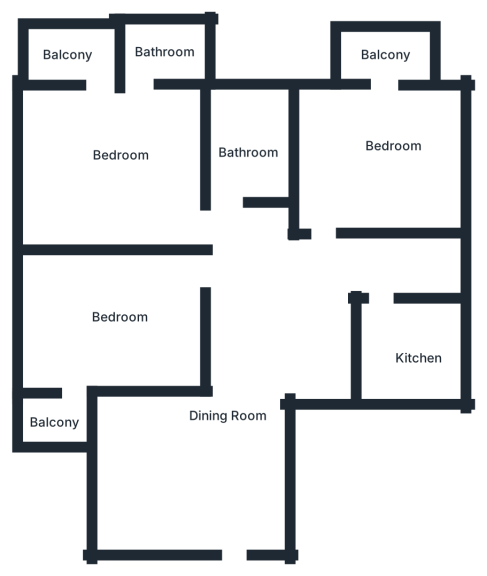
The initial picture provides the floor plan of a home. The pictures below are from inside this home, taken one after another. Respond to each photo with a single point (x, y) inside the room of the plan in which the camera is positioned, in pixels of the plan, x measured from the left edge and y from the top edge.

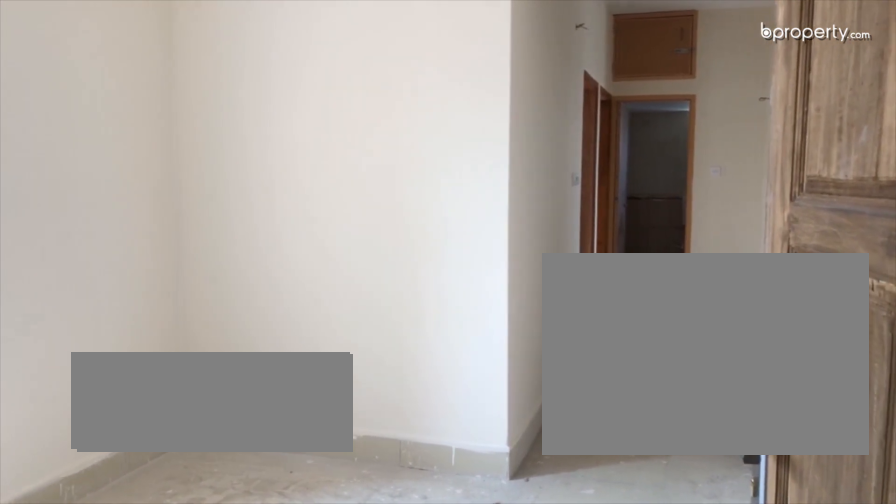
(231, 474)
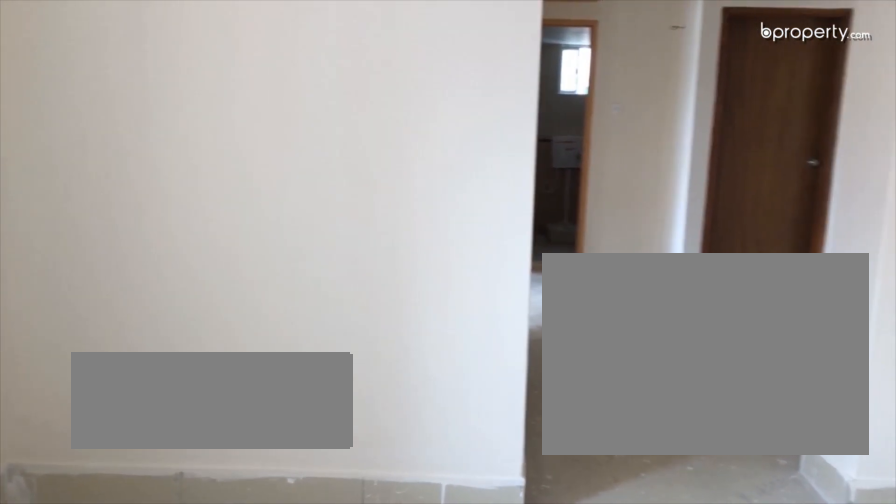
(231, 474)
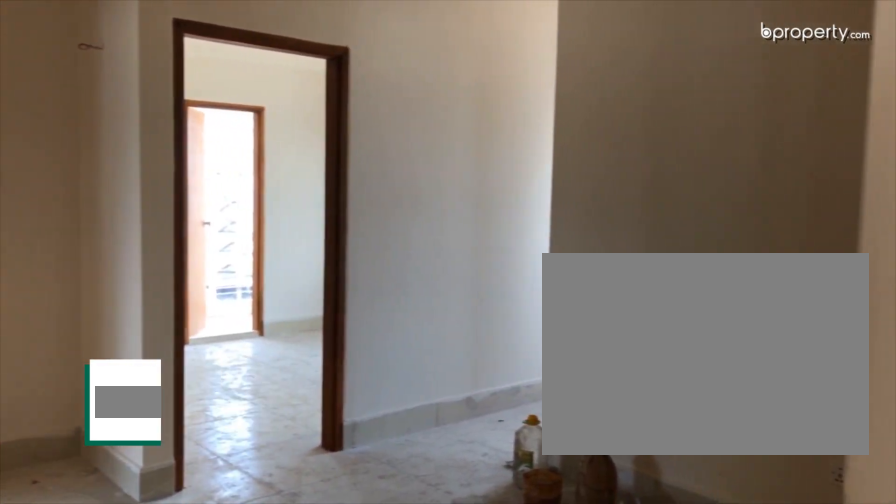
(271, 329)
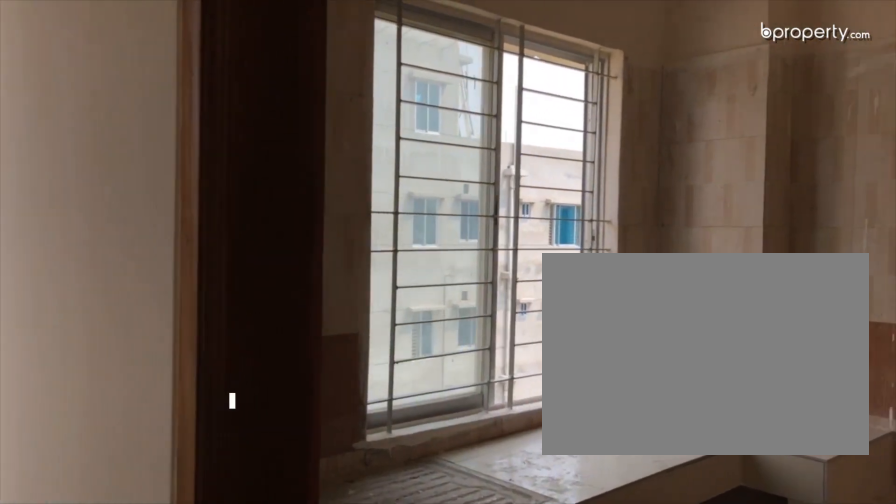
(408, 348)
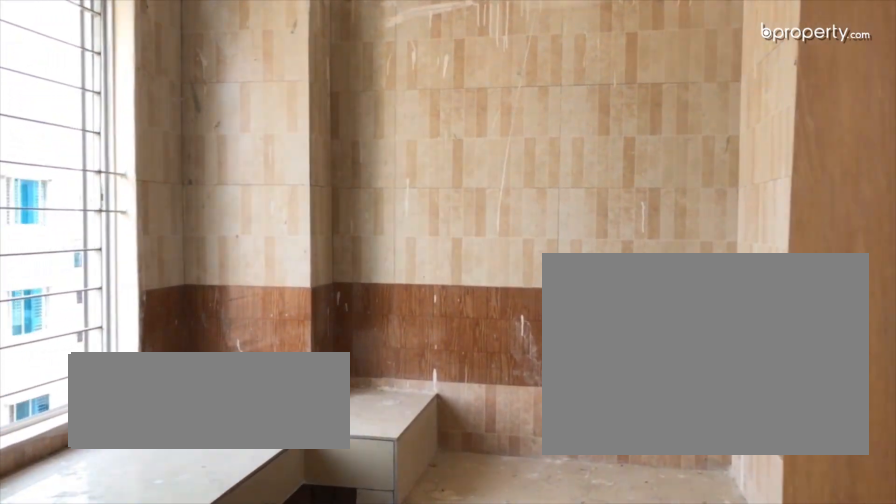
(408, 348)
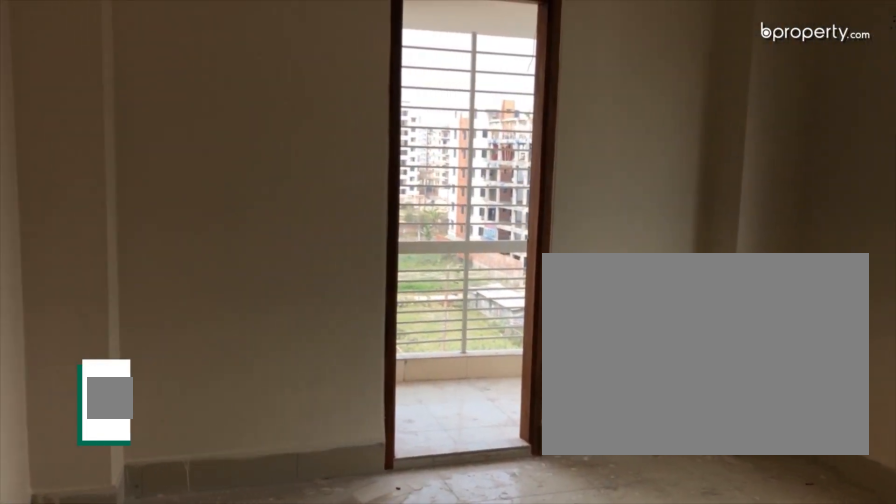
(387, 145)
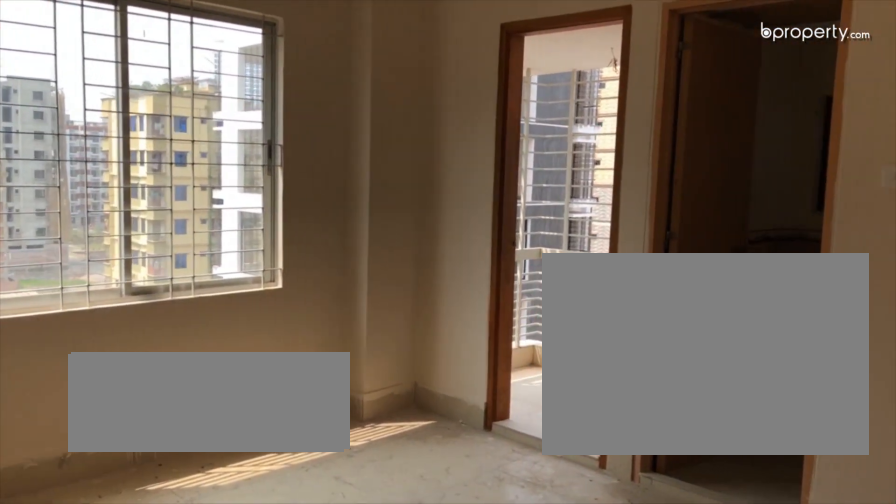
(134, 150)
